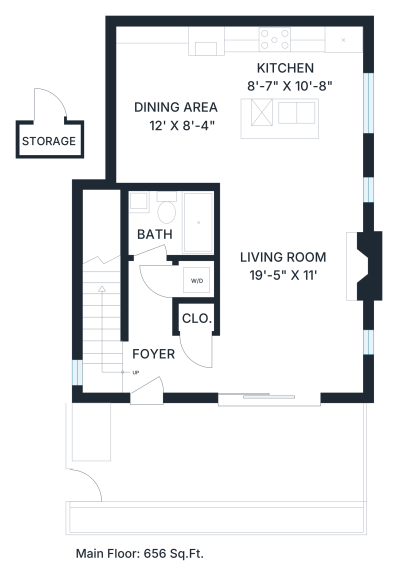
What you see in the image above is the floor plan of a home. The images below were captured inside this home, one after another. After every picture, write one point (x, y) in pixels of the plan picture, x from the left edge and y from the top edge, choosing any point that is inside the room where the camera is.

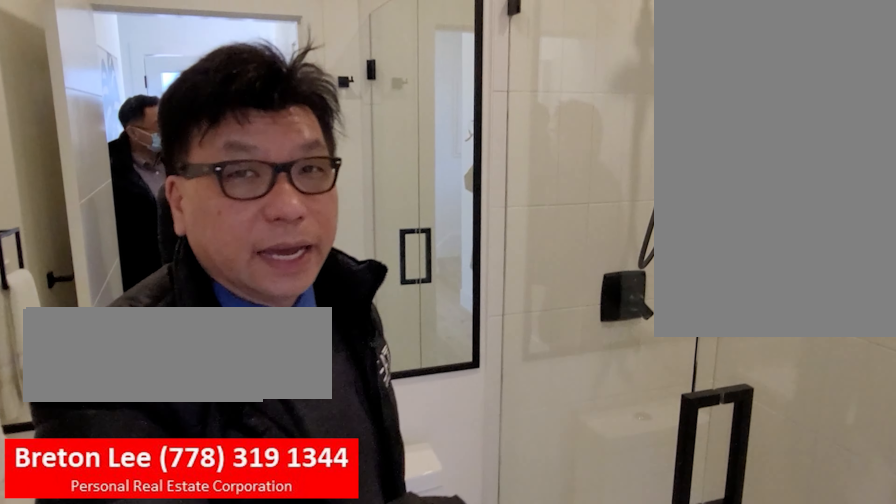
(155, 237)
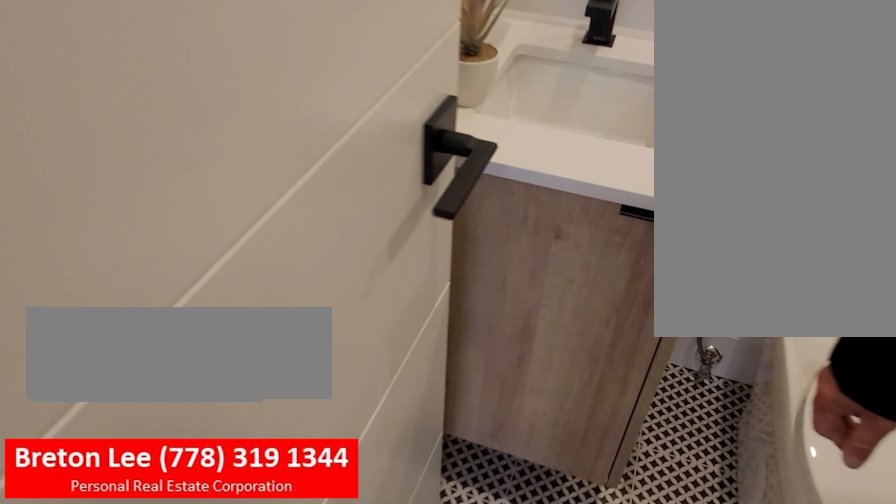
(155, 237)
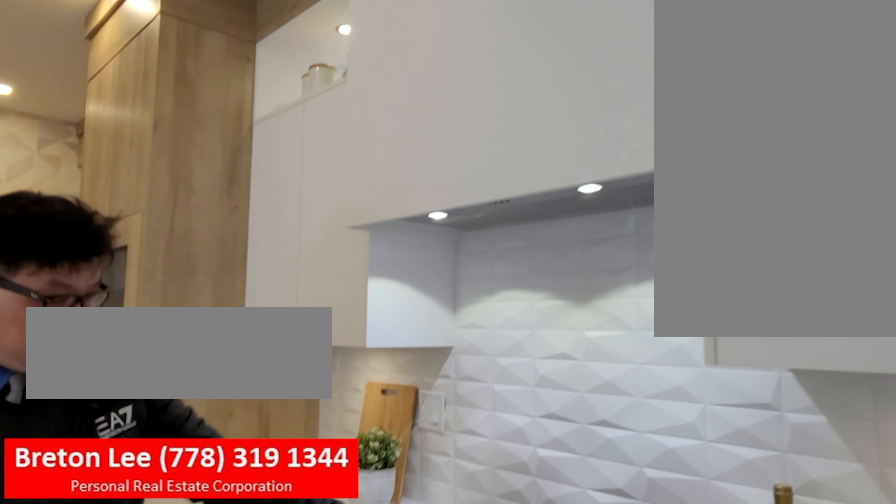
(340, 111)
